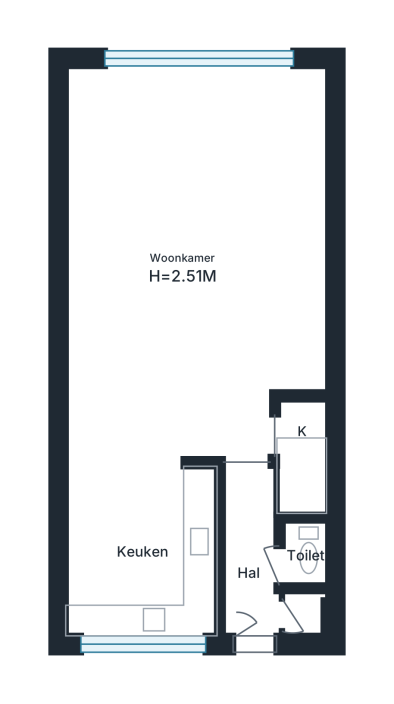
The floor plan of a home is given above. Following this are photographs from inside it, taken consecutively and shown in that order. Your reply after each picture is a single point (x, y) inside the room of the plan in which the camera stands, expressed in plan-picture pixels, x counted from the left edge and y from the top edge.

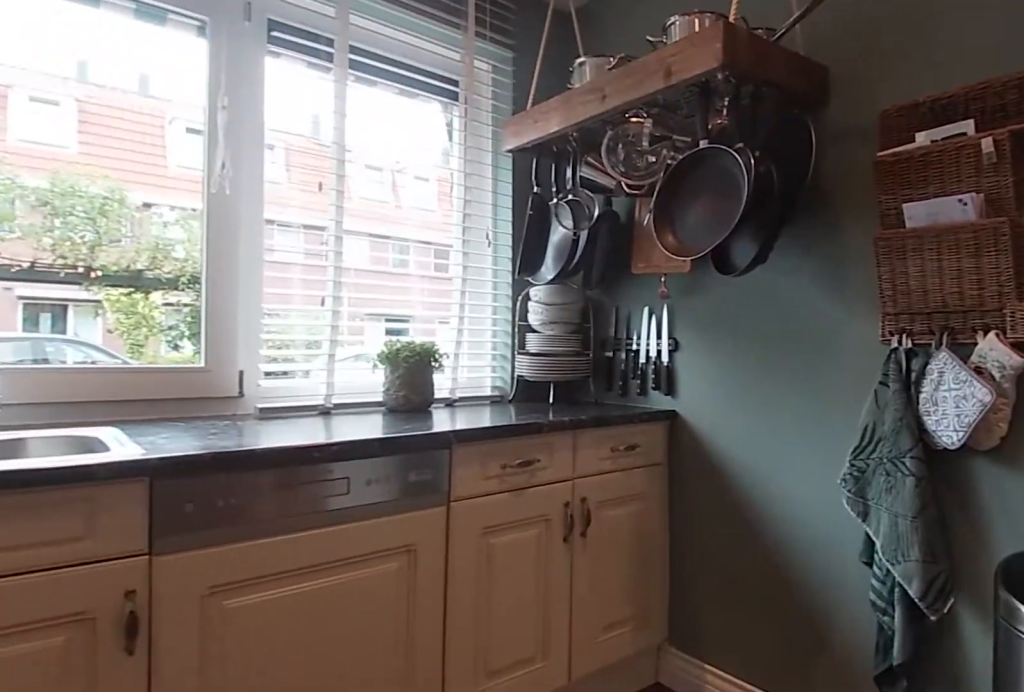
(140, 551)
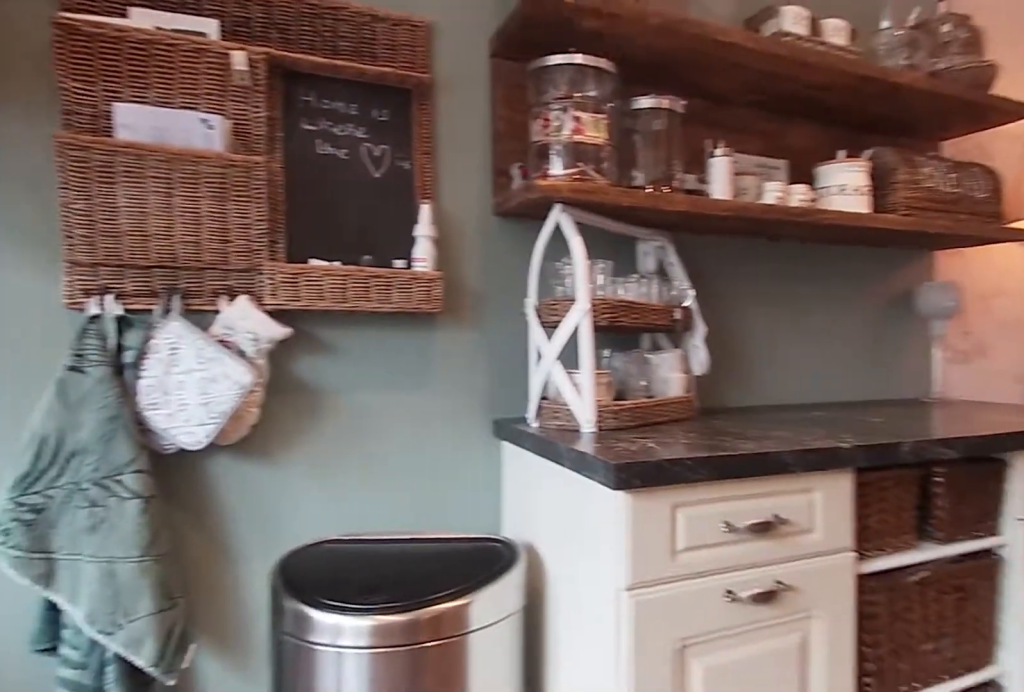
(140, 551)
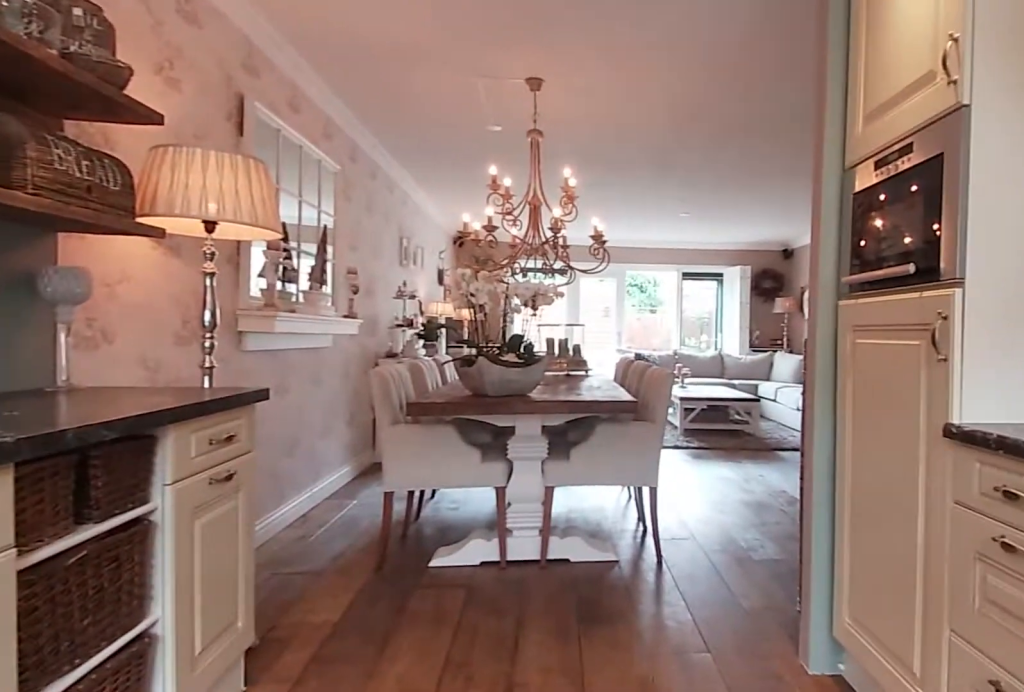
(140, 551)
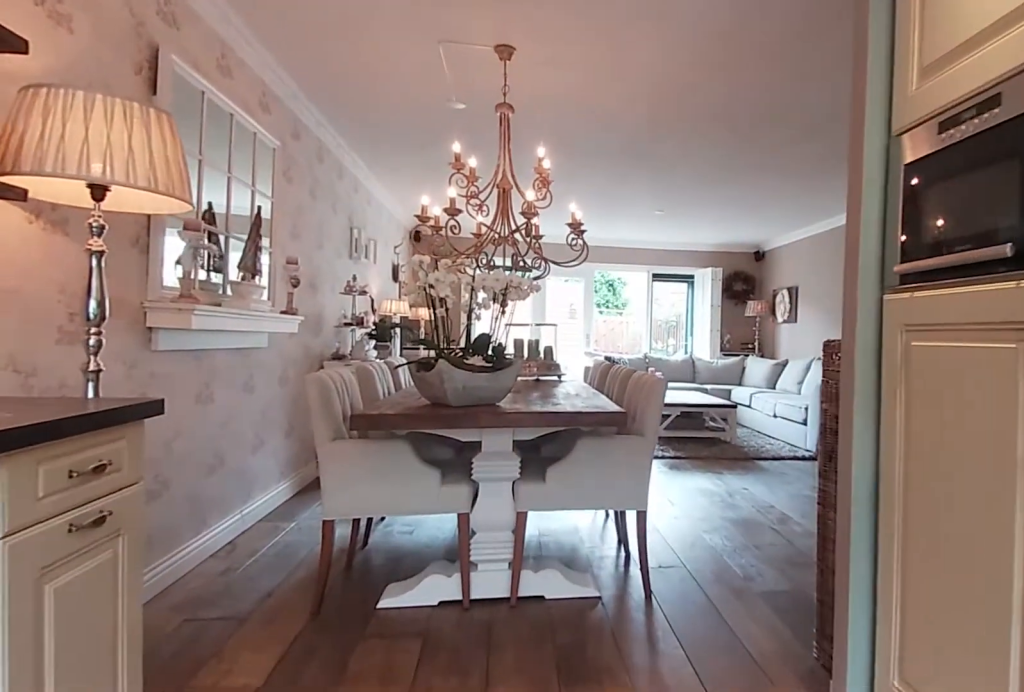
(140, 551)
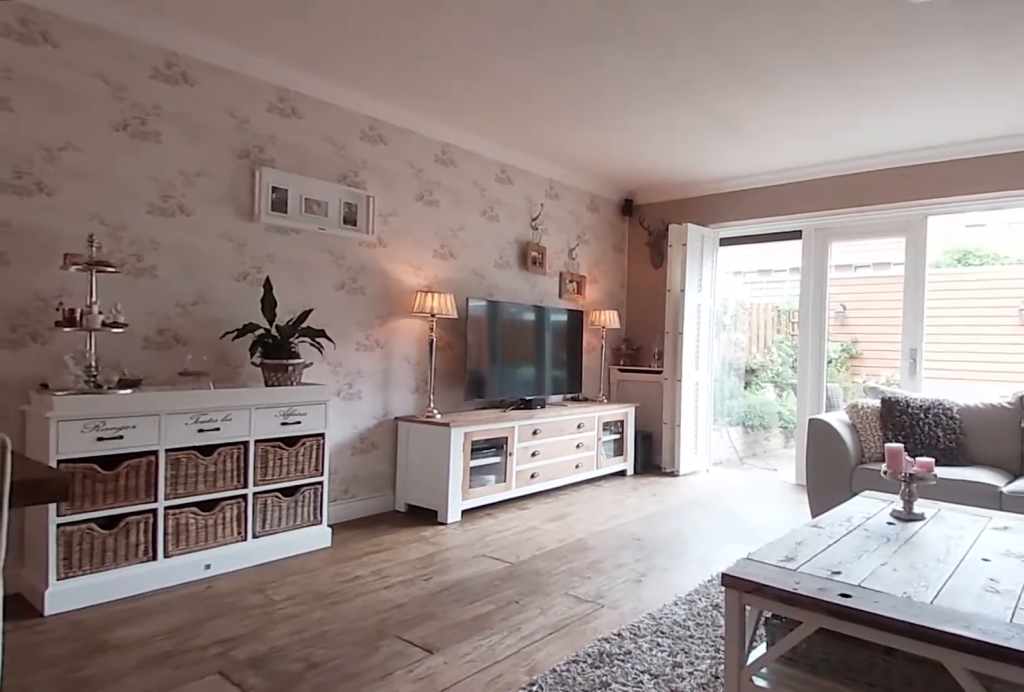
(227, 95)
